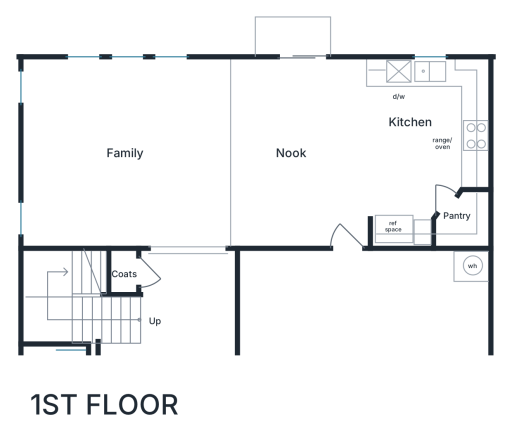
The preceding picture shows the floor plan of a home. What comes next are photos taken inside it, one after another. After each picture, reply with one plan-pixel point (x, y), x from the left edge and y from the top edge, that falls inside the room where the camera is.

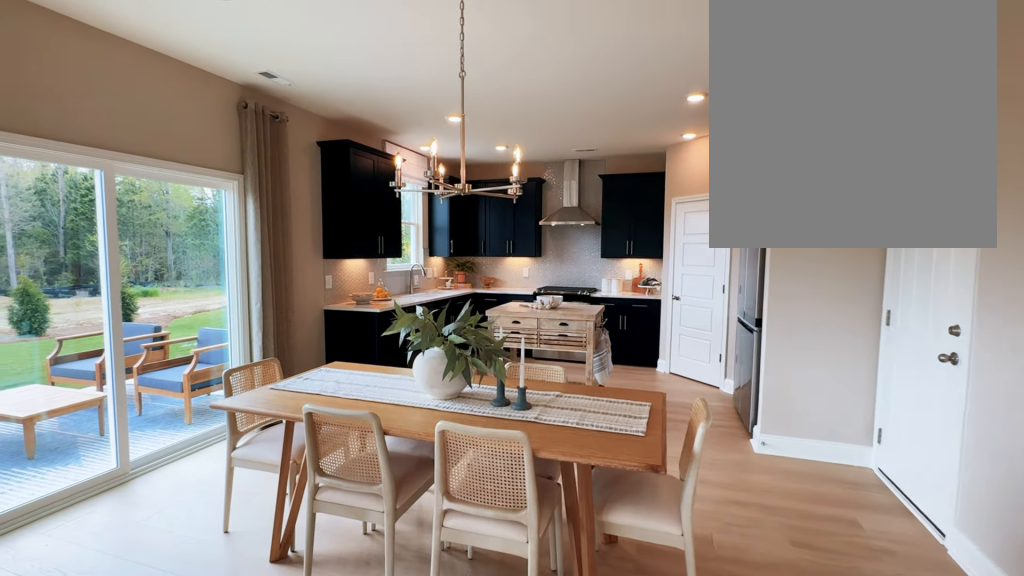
(293, 152)
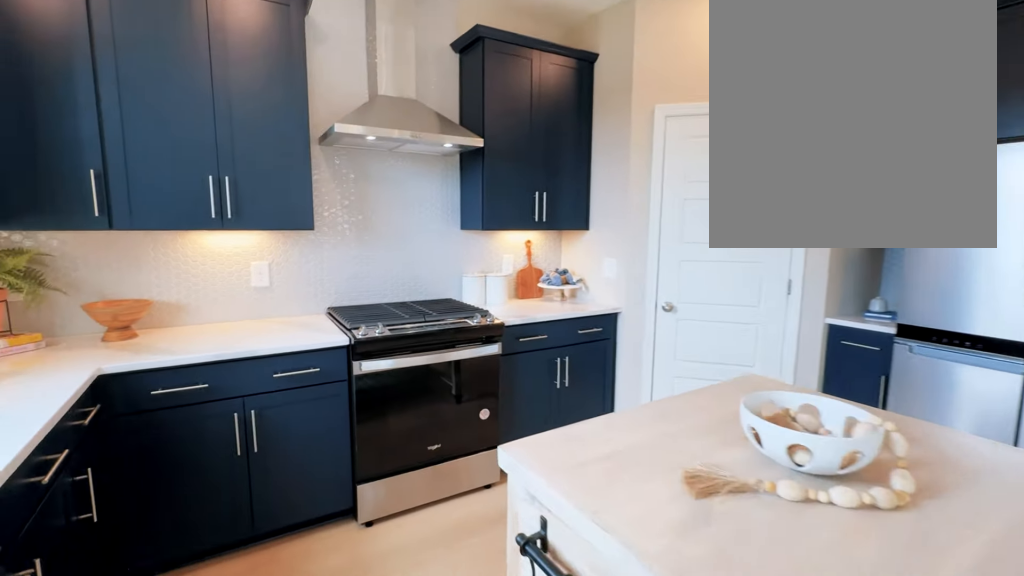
(428, 152)
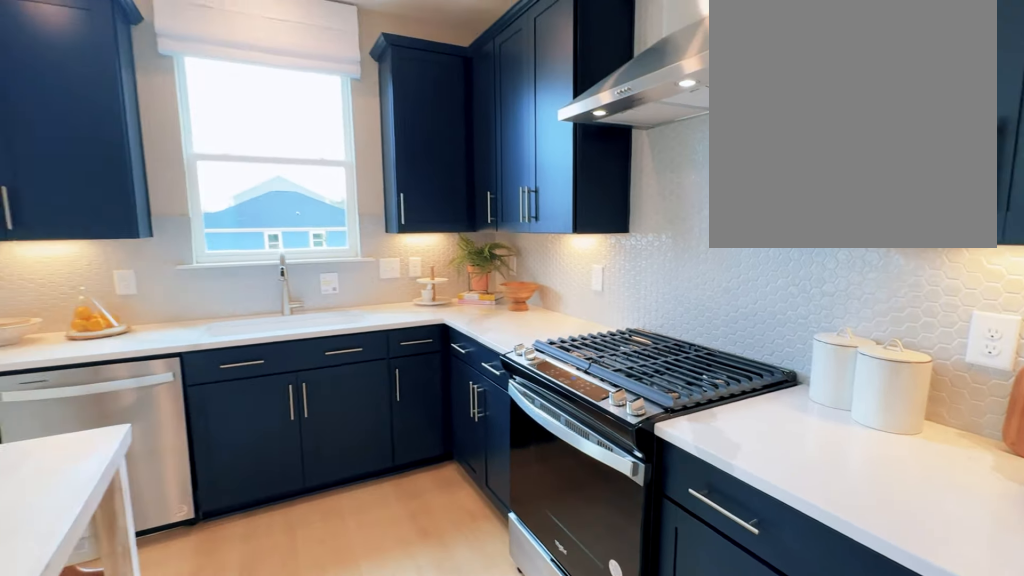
(428, 152)
